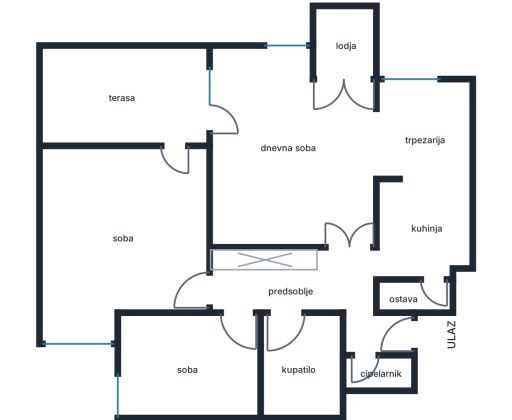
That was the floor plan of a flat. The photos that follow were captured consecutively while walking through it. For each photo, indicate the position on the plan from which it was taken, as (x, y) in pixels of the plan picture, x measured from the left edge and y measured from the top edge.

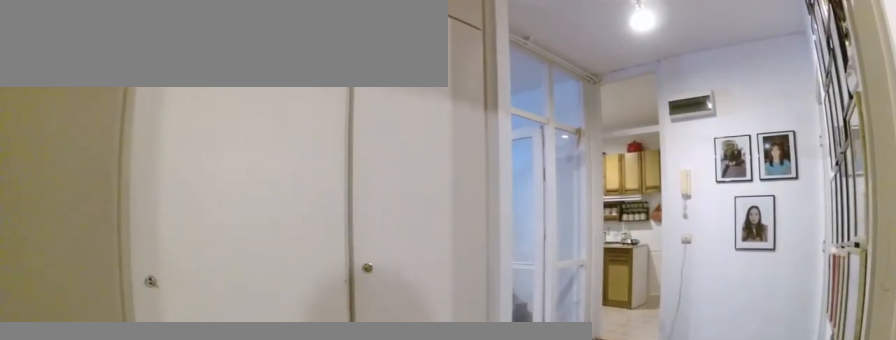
(216, 305)
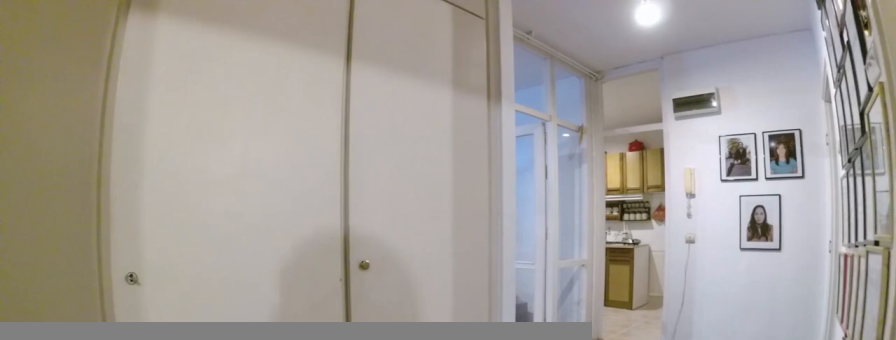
(221, 302)
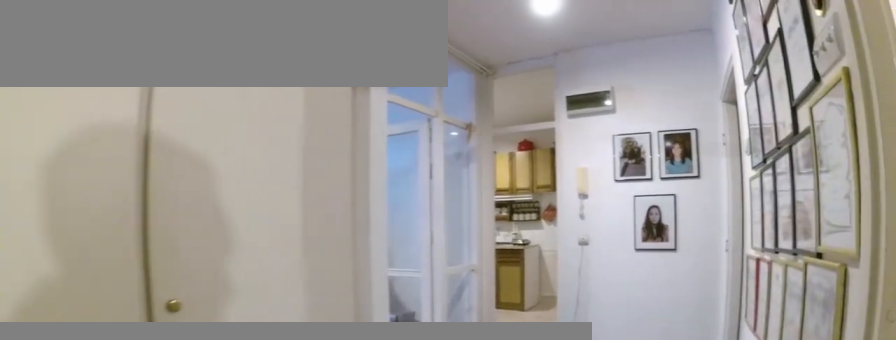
(240, 294)
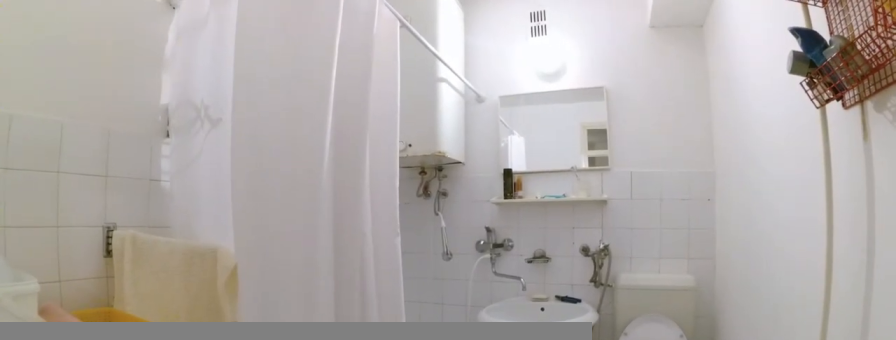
(282, 298)
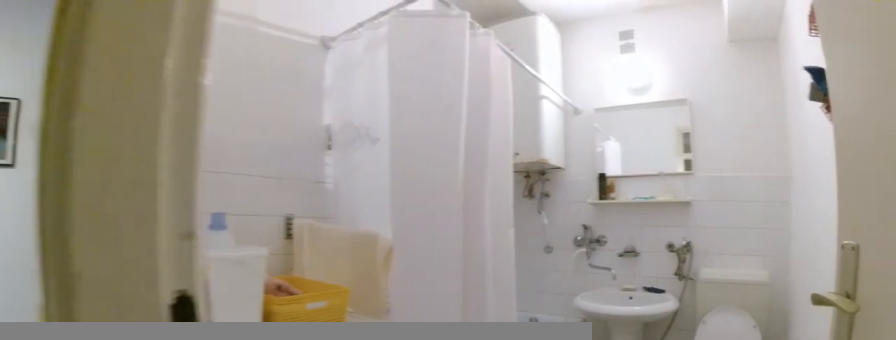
(264, 295)
